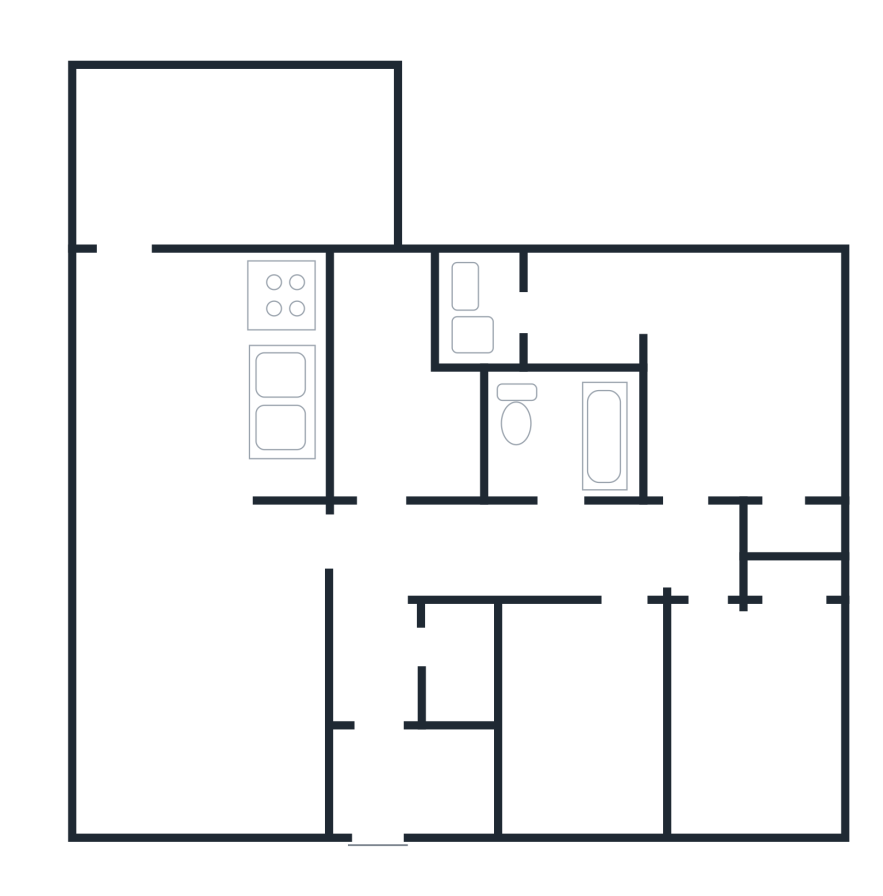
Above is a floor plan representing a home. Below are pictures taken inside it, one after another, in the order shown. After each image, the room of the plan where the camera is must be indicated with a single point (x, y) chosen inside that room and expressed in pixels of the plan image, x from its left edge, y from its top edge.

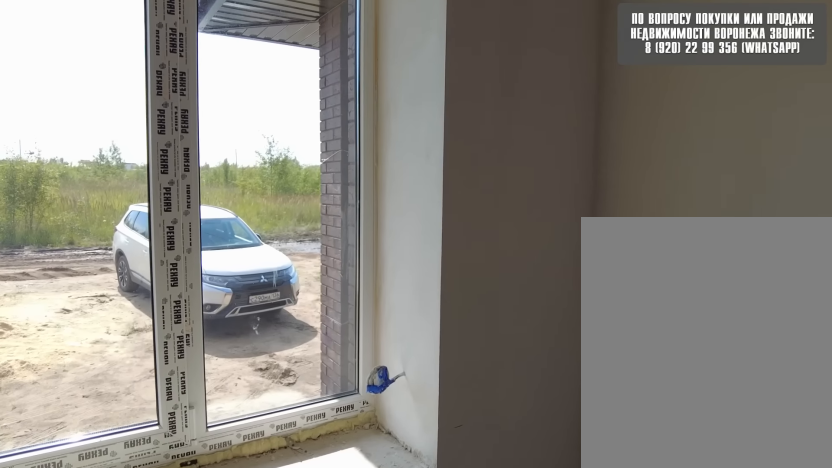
(610, 711)
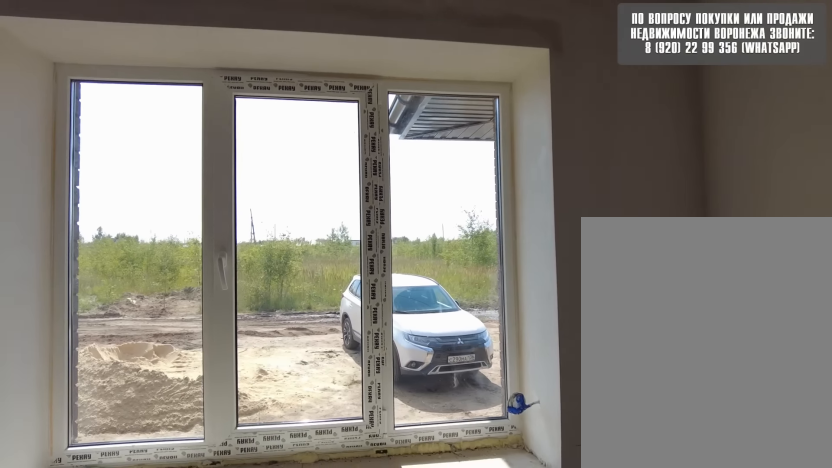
(610, 708)
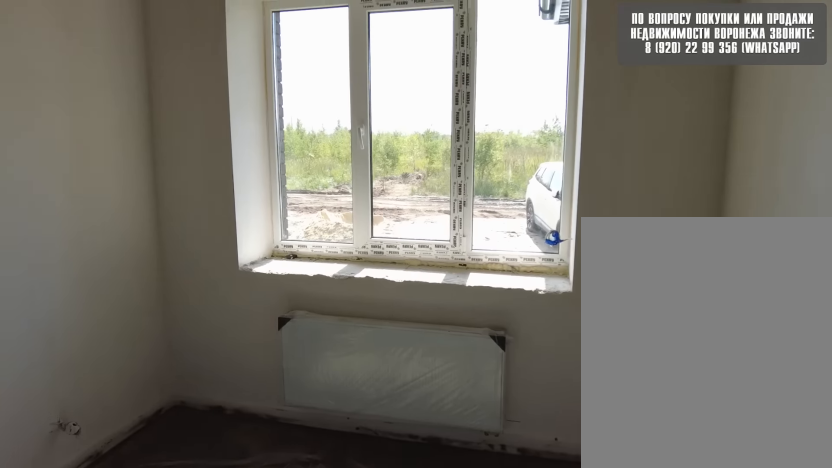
(609, 711)
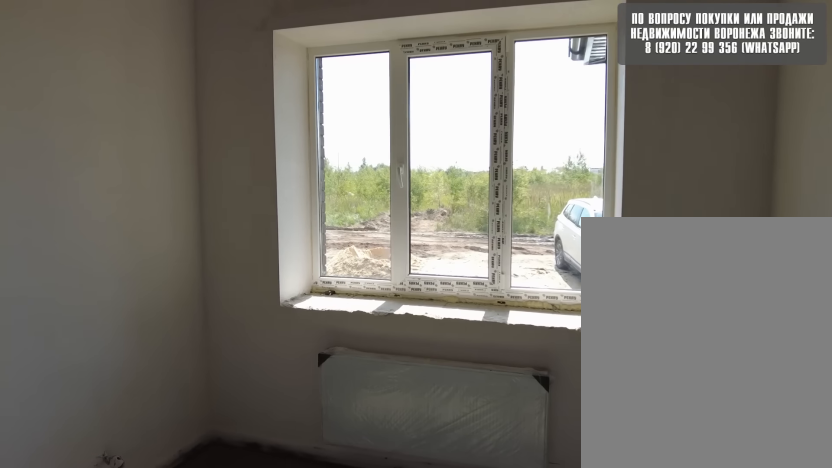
(610, 708)
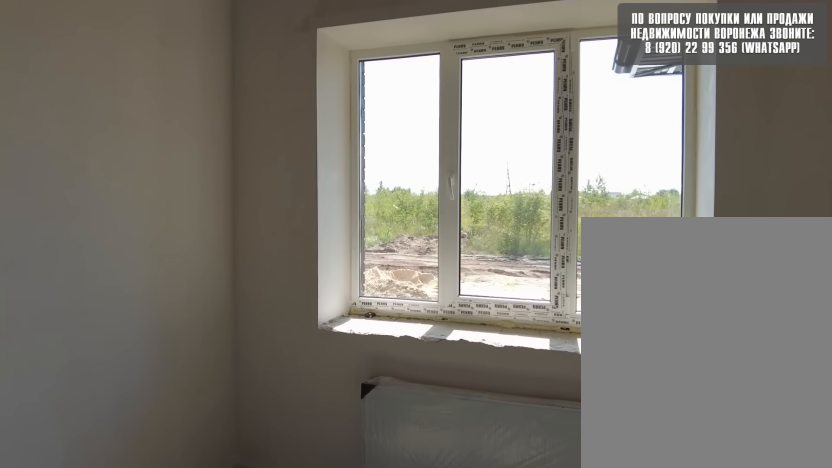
(609, 709)
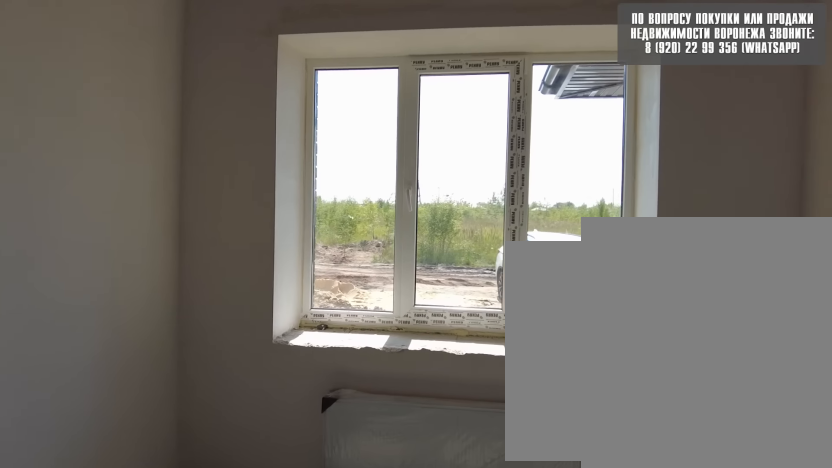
(611, 708)
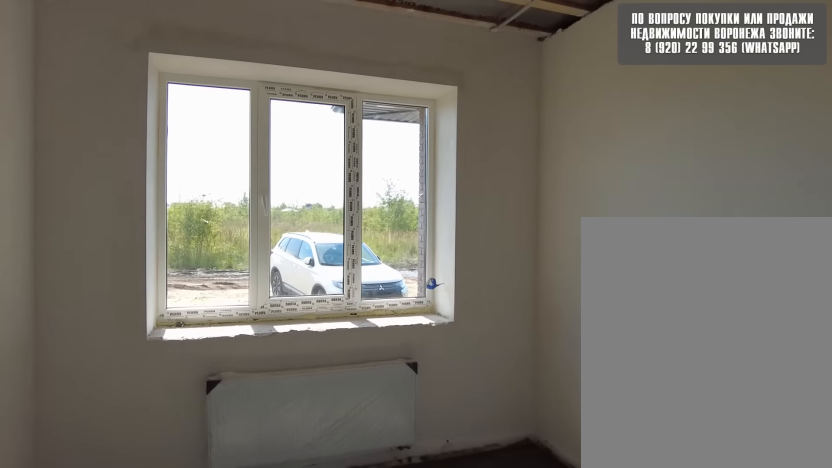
(610, 711)
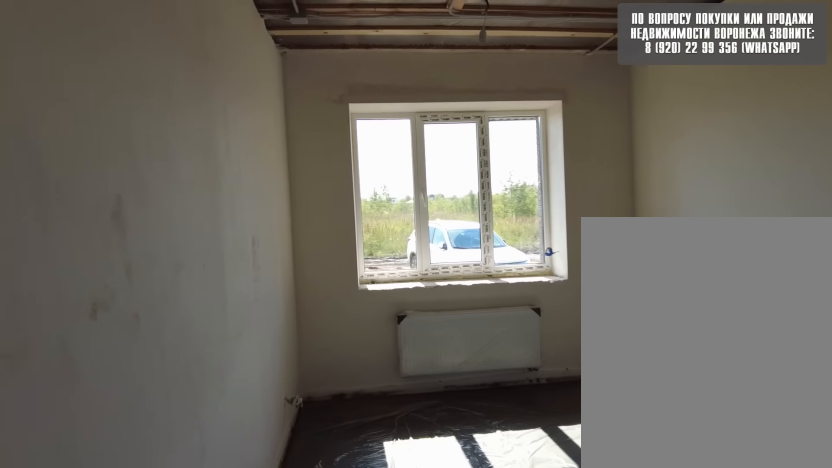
(614, 680)
